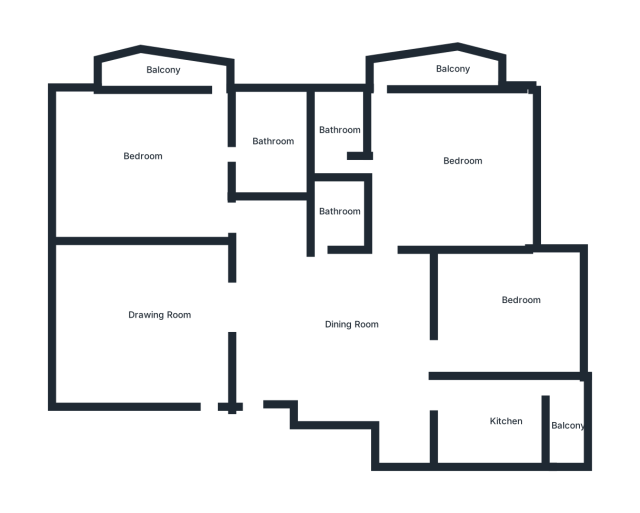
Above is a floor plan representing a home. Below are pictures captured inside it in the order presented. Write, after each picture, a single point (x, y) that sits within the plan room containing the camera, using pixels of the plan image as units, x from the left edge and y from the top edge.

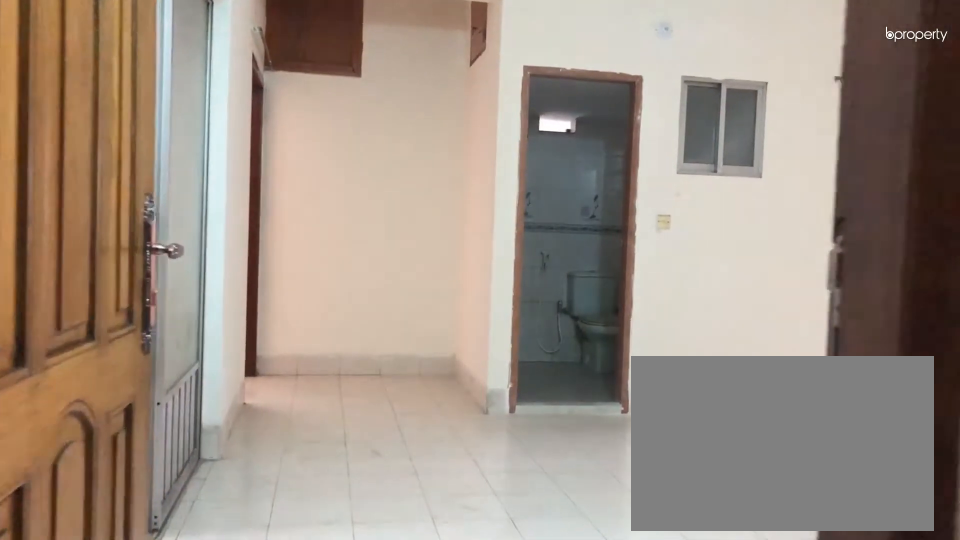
(265, 389)
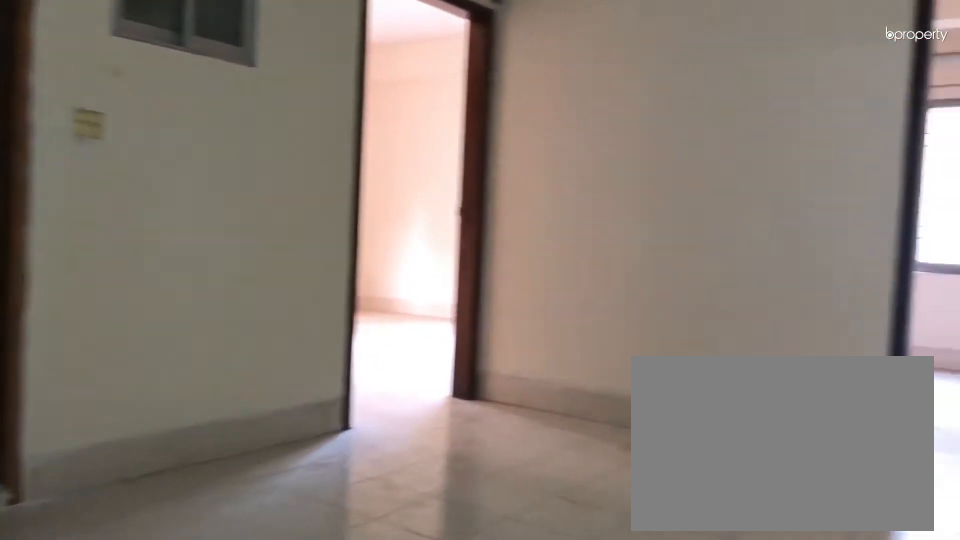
(346, 316)
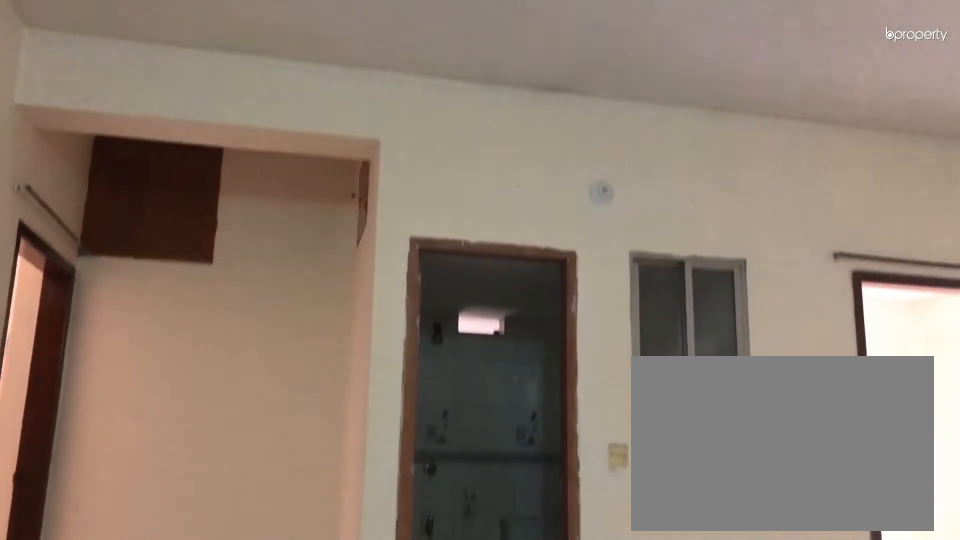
(346, 317)
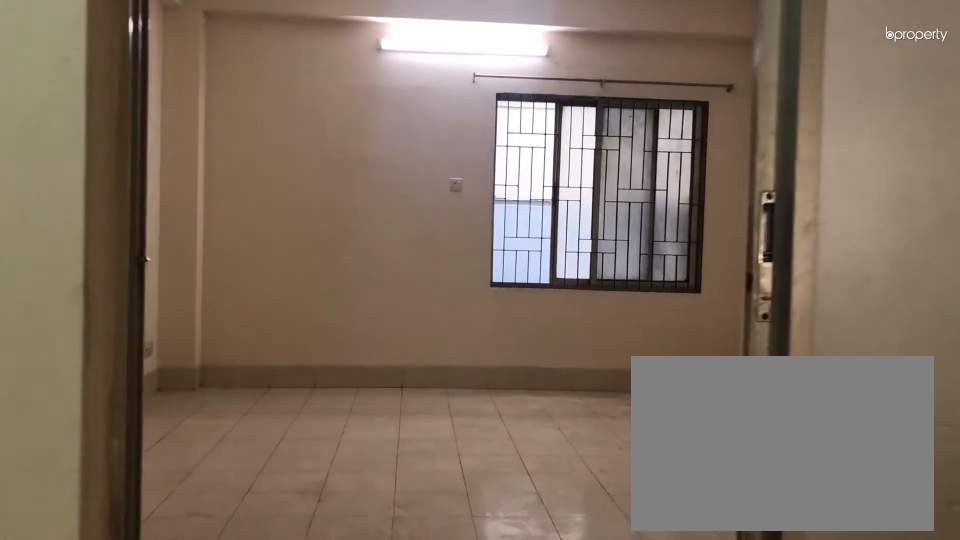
(201, 317)
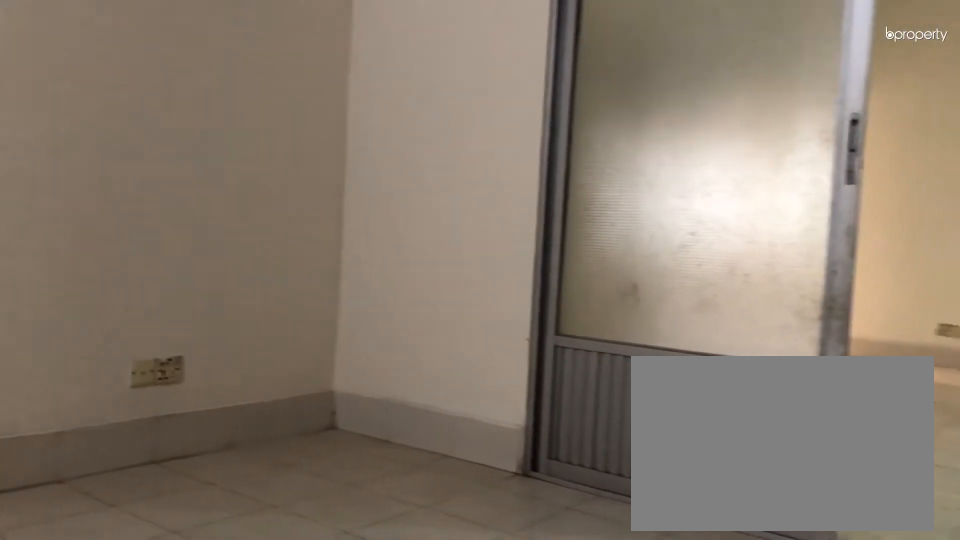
(129, 322)
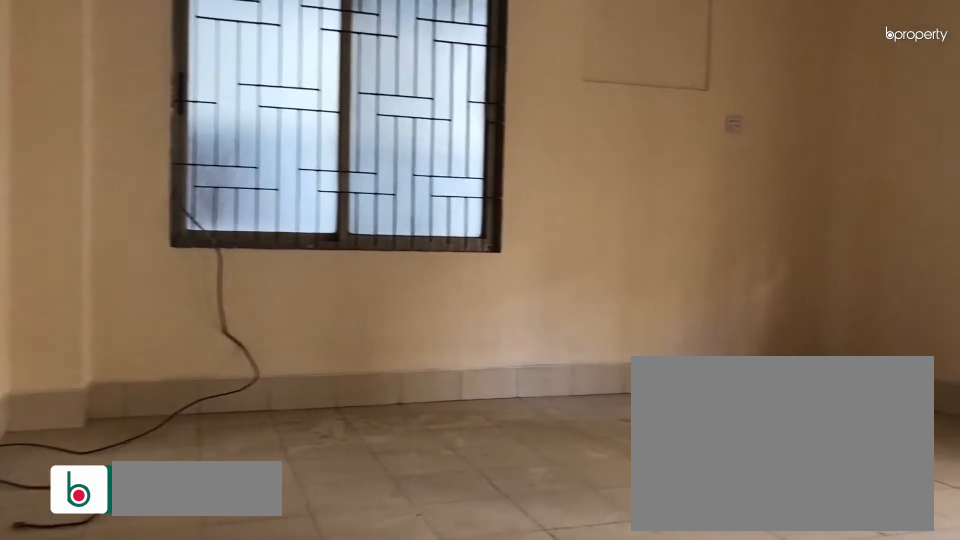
(154, 174)
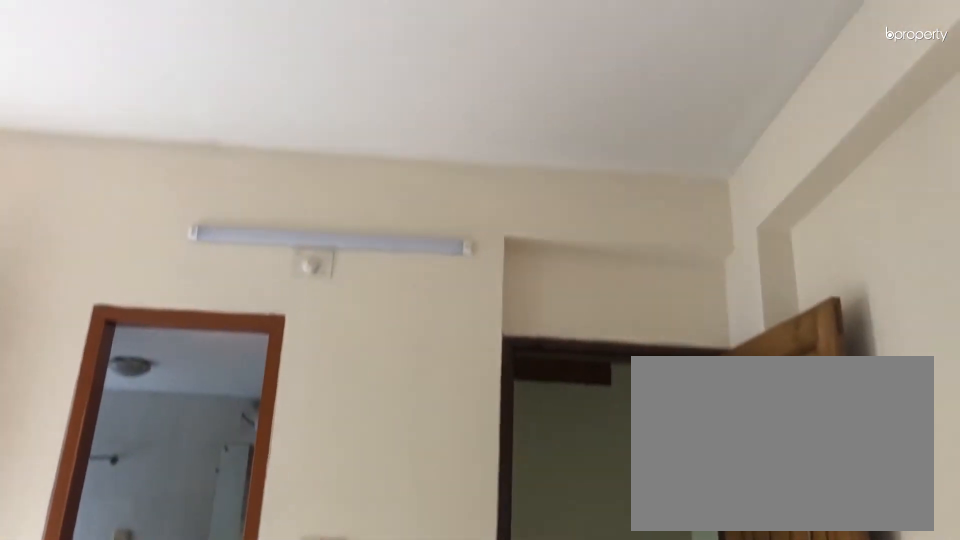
(142, 152)
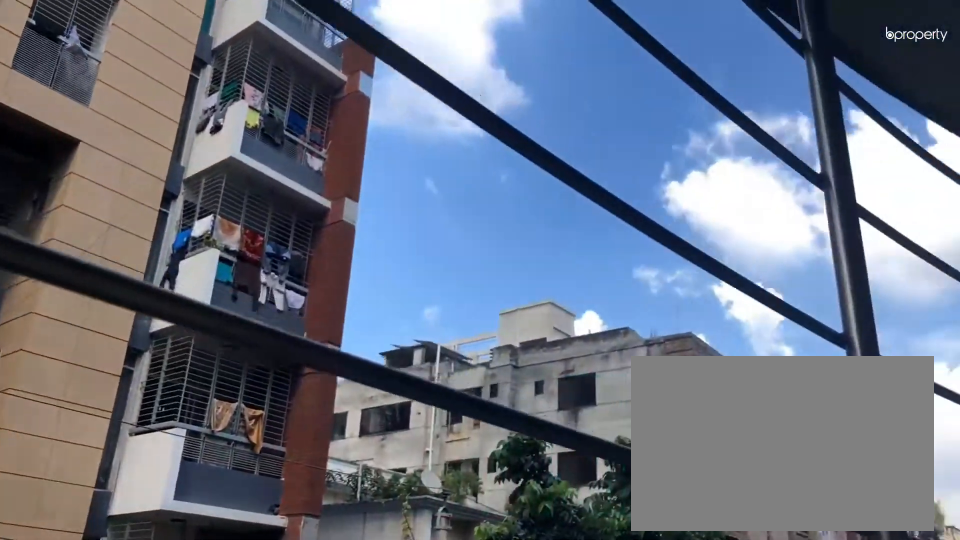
(152, 75)
